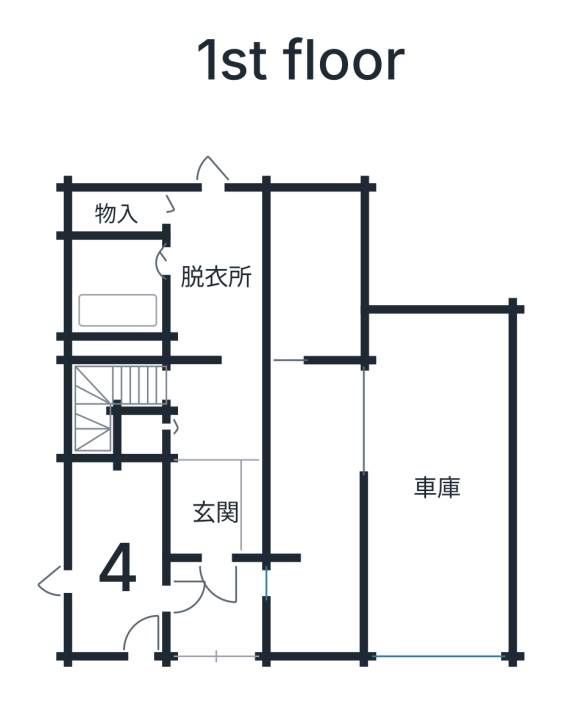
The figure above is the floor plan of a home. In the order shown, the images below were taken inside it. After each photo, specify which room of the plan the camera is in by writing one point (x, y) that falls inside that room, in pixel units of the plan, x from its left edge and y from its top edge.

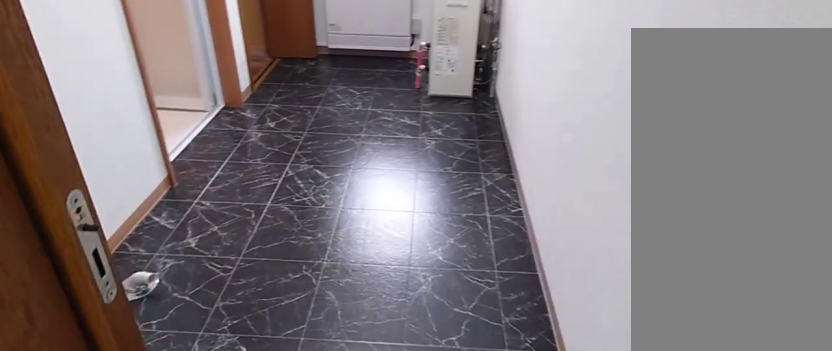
(210, 271)
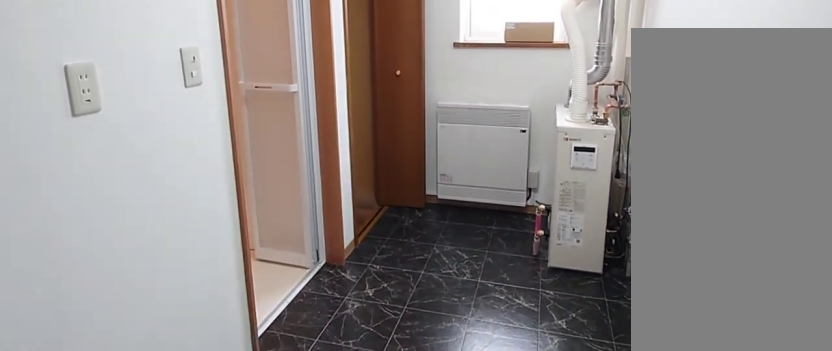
(210, 271)
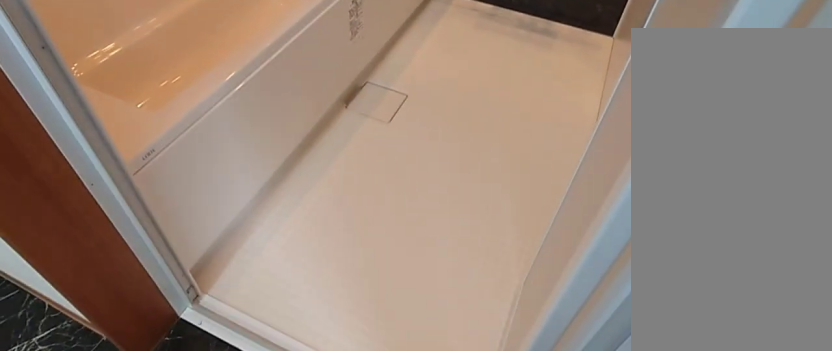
(109, 286)
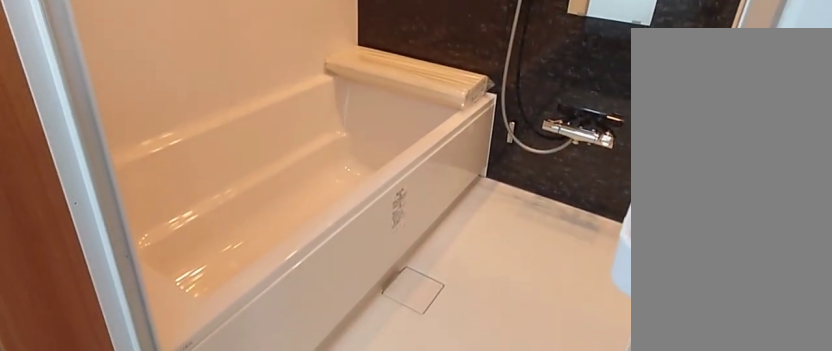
(109, 286)
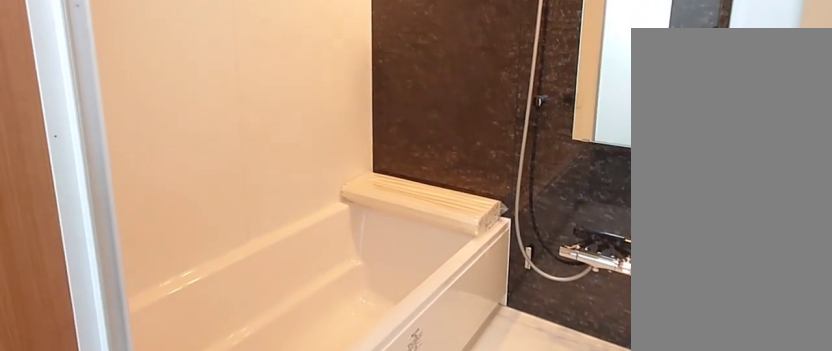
(109, 286)
